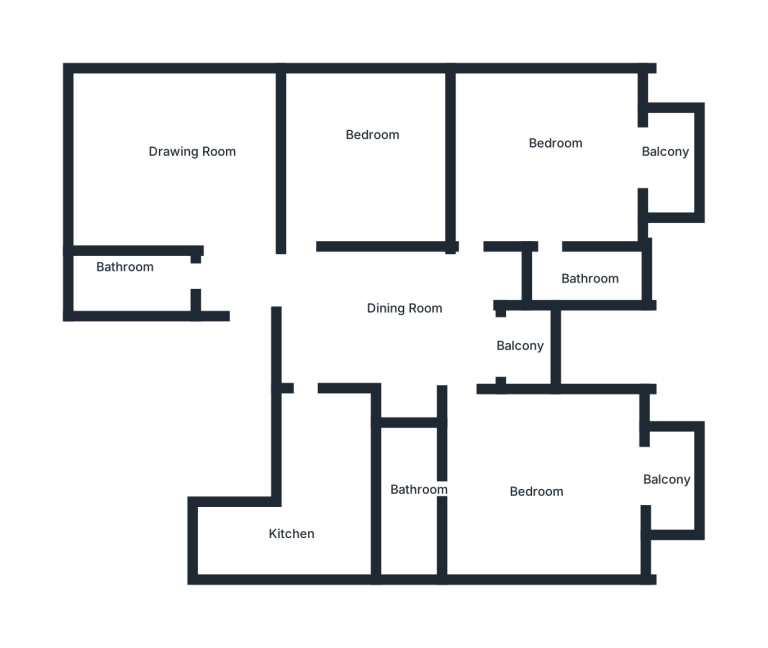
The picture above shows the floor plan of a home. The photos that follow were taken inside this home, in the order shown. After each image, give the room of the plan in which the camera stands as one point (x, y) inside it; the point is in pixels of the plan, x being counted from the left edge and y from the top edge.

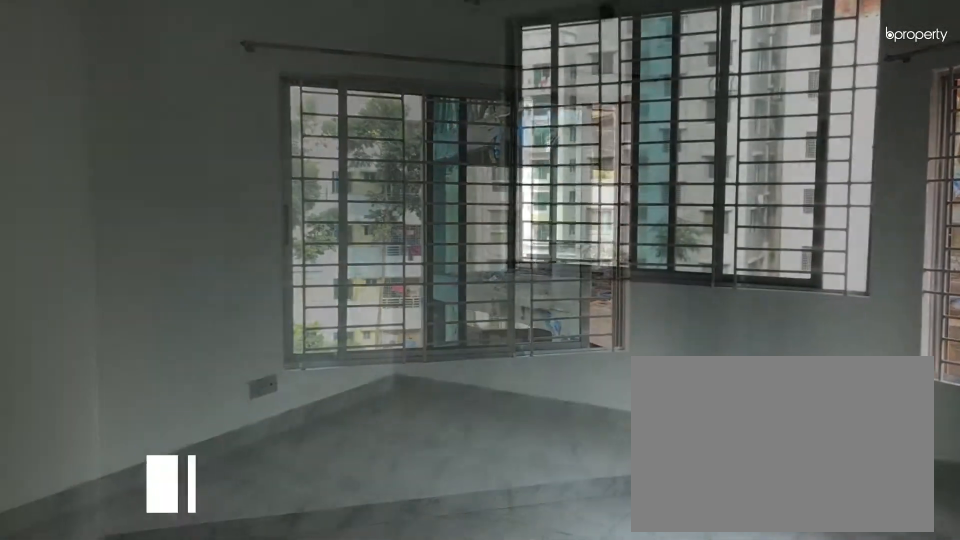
(169, 160)
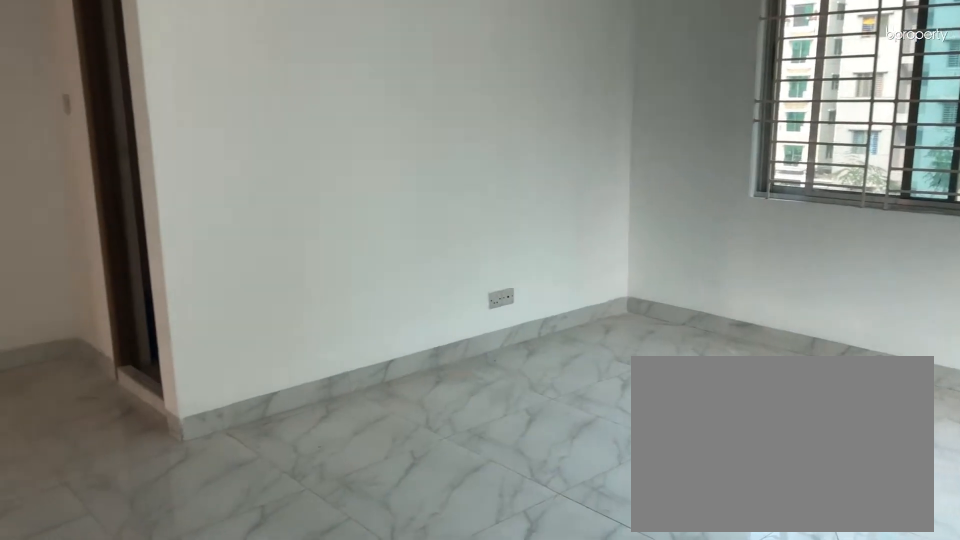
(169, 160)
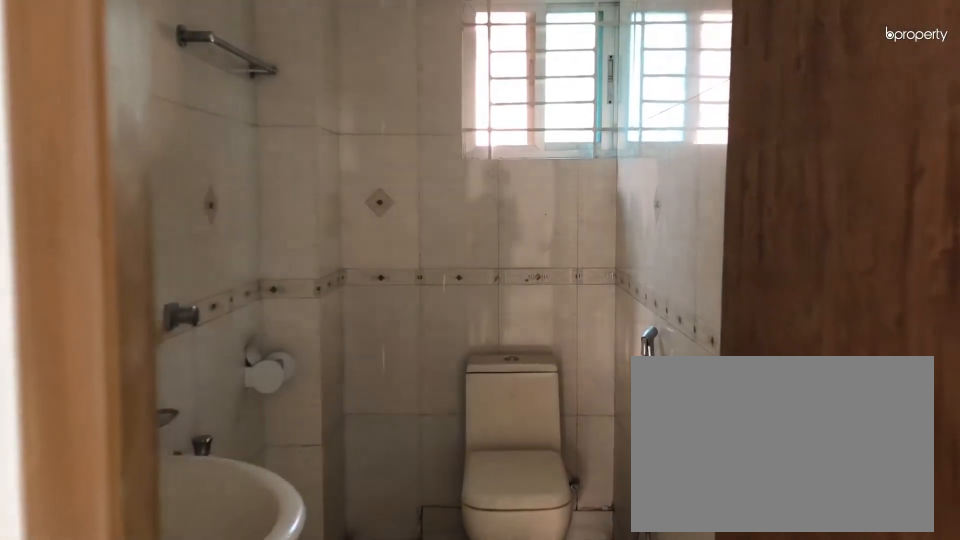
(136, 277)
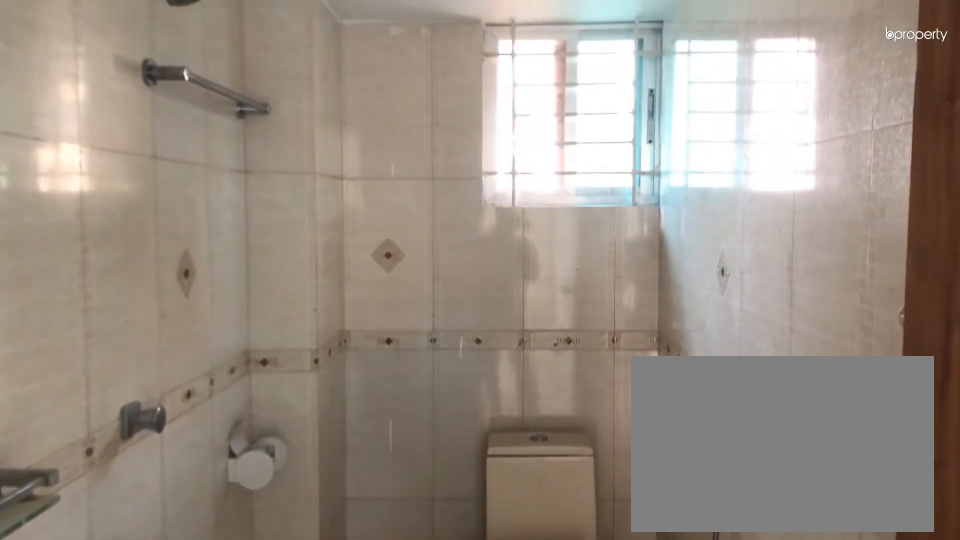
(136, 277)
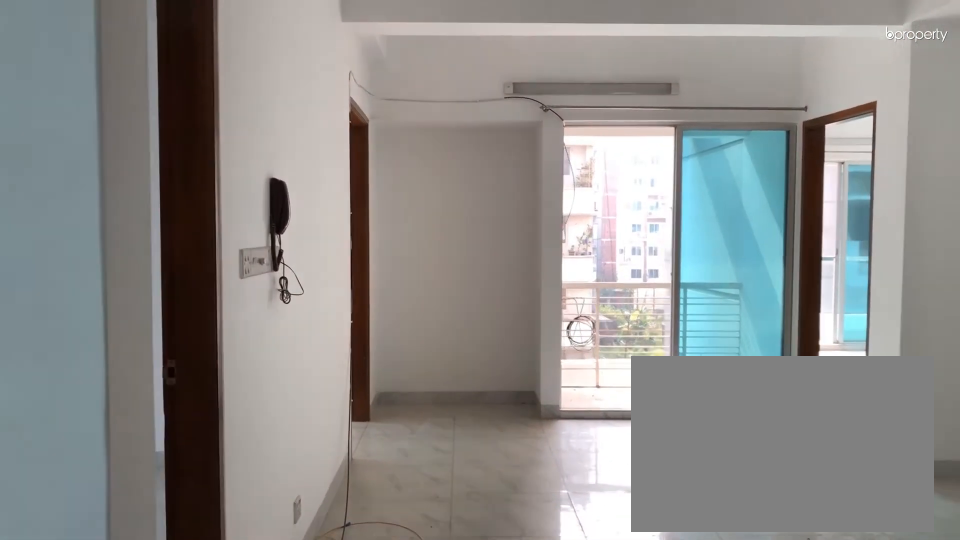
(323, 315)
